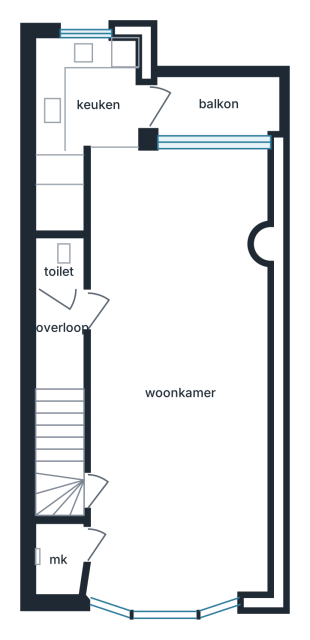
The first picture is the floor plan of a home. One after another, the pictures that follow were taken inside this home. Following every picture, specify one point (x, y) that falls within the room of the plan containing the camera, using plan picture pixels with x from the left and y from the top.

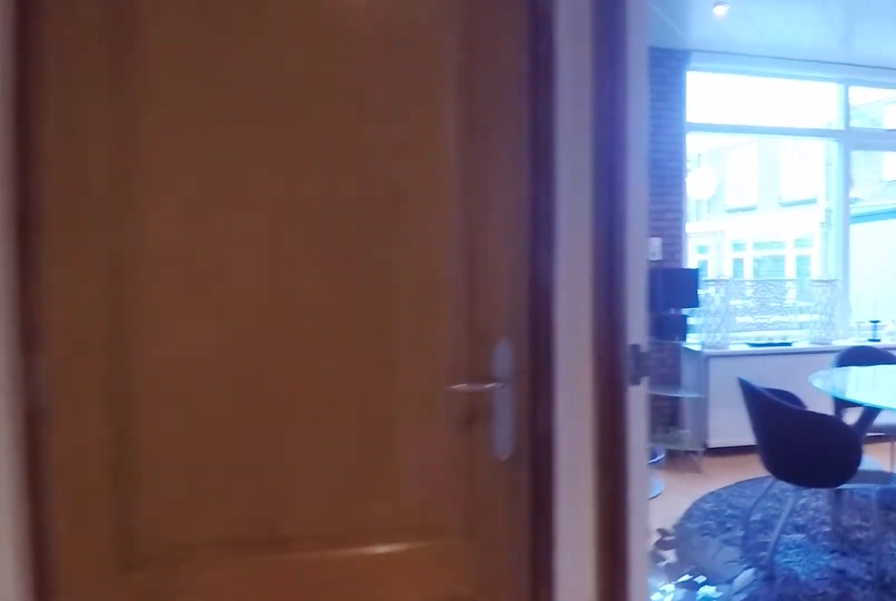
(59, 338)
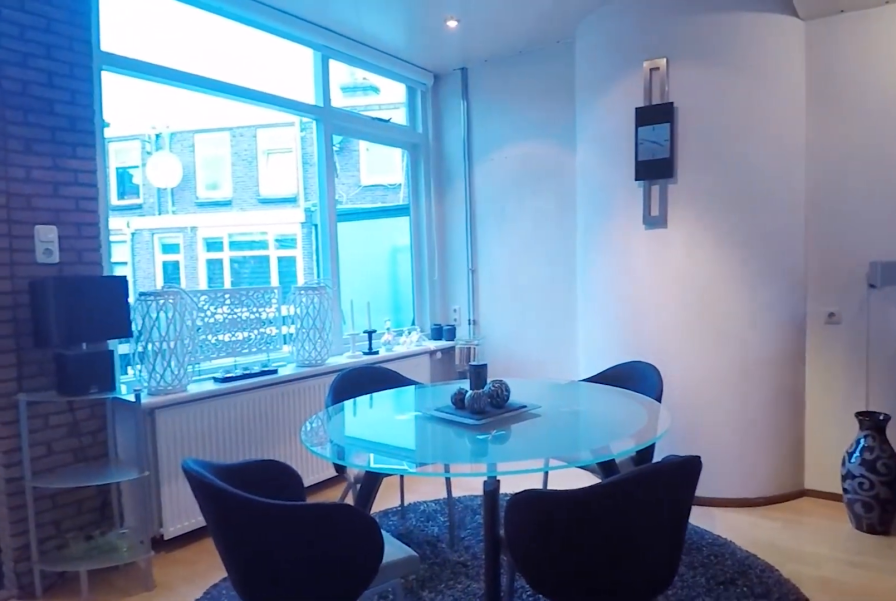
(171, 382)
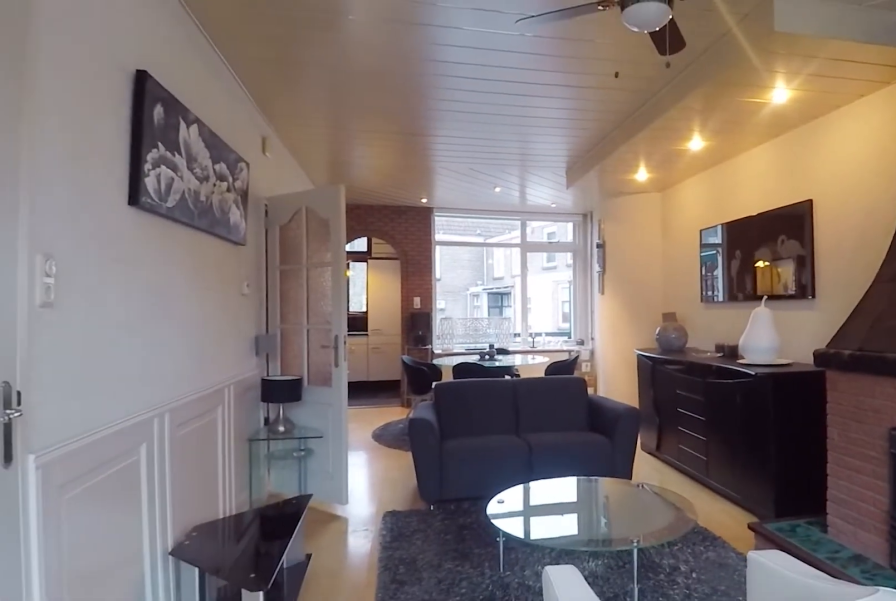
(171, 382)
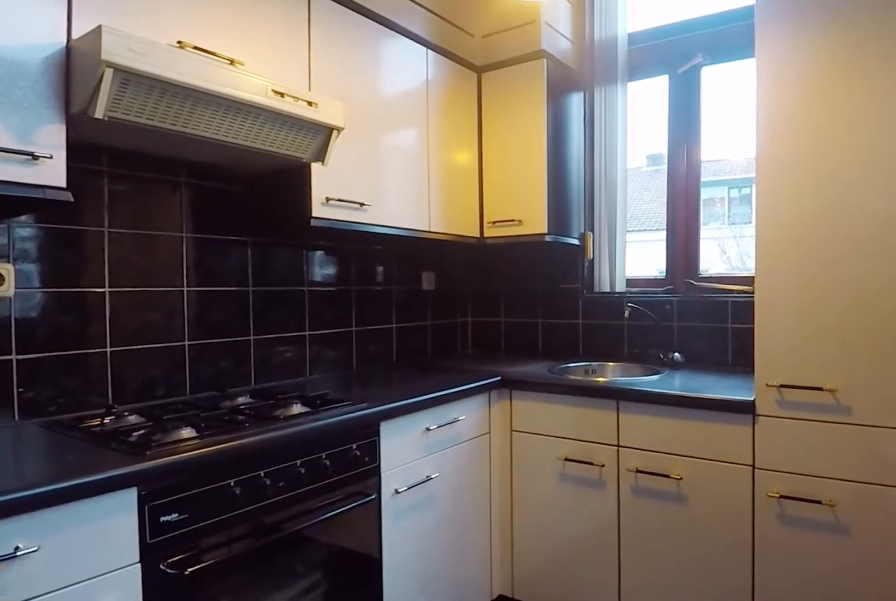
(81, 117)
